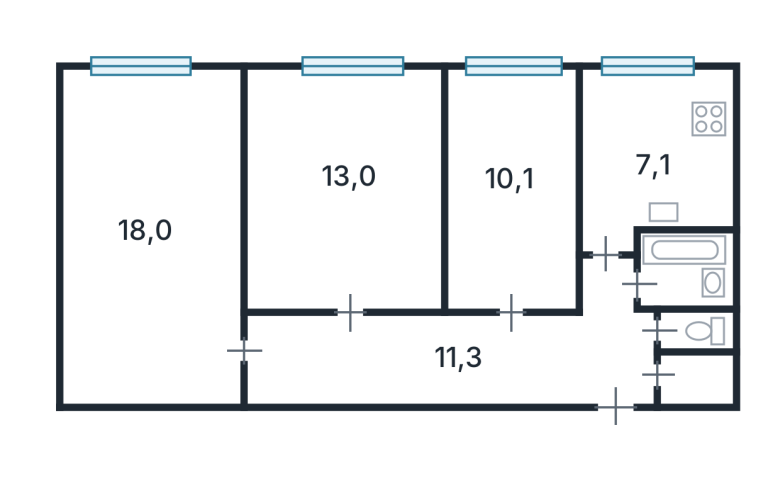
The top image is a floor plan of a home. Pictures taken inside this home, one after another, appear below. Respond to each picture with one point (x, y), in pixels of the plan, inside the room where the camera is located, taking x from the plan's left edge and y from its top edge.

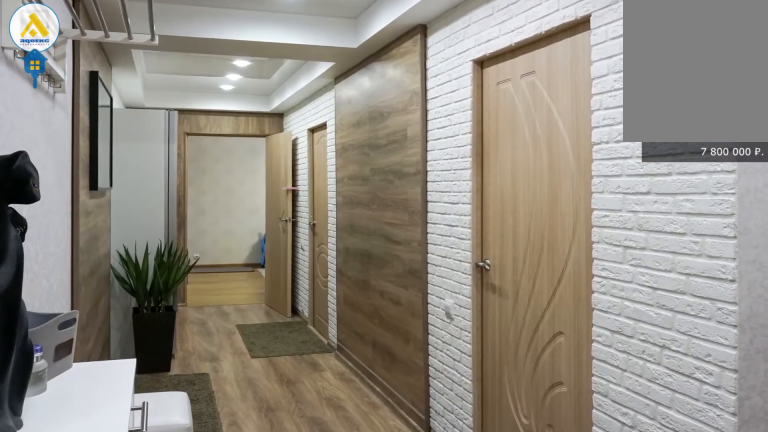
(465, 358)
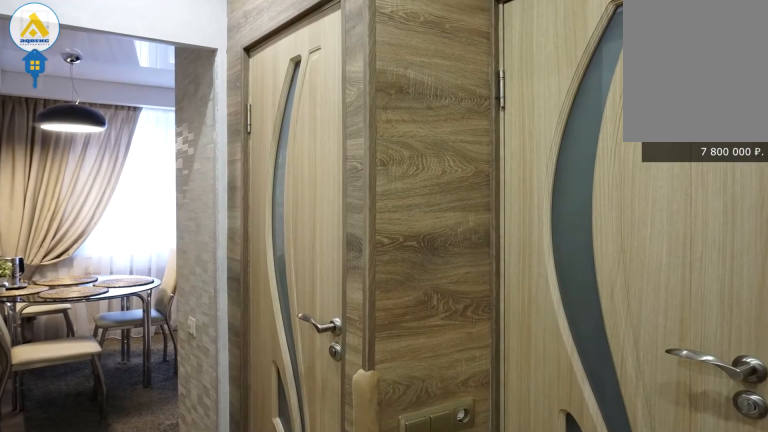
(466, 358)
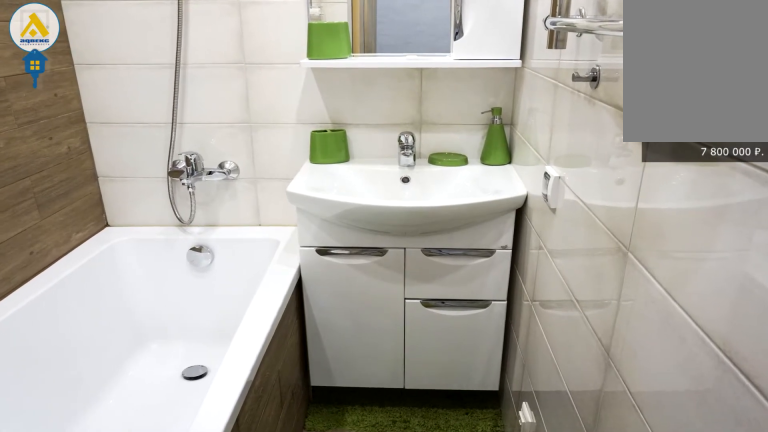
(674, 278)
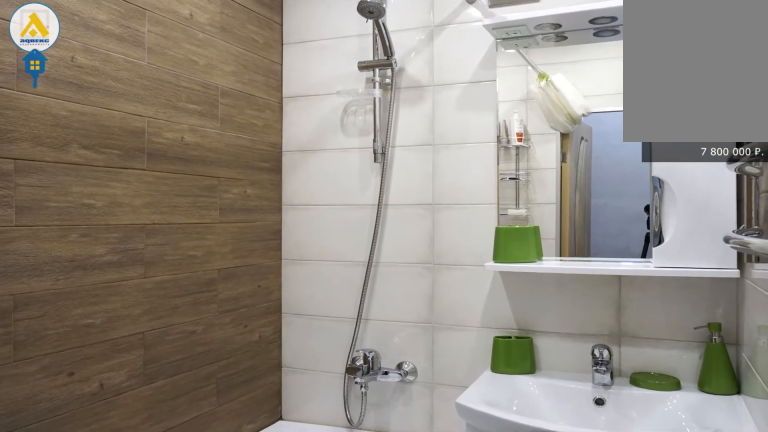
(678, 294)
